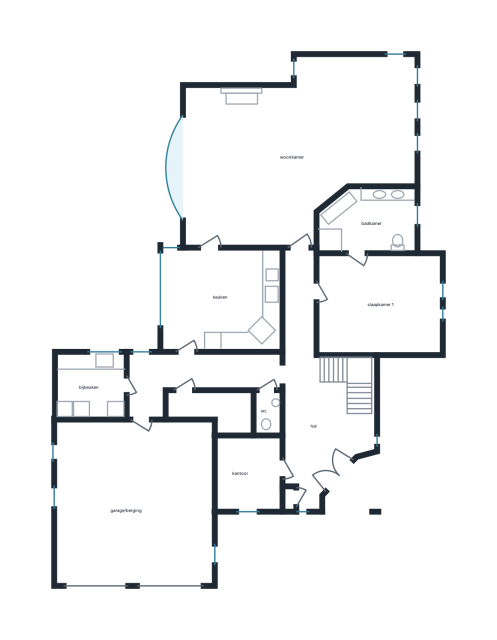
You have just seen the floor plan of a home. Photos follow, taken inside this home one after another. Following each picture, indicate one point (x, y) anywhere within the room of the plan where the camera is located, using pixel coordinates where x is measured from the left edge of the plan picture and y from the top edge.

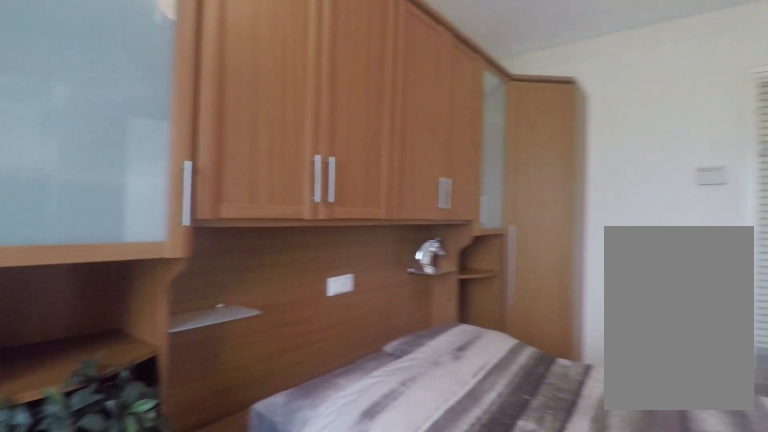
(377, 304)
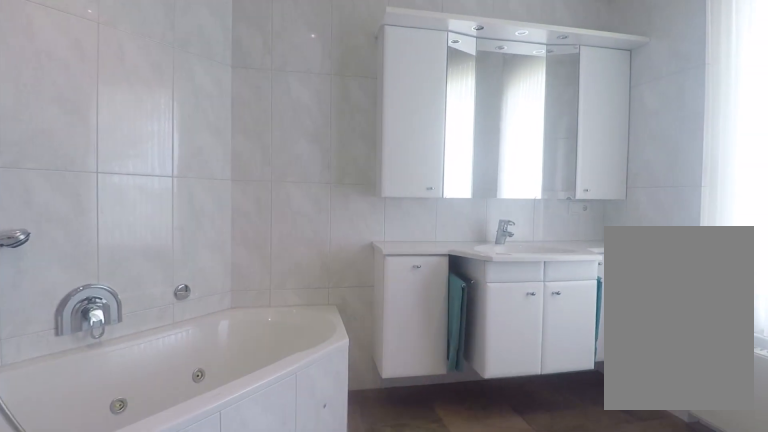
(368, 220)
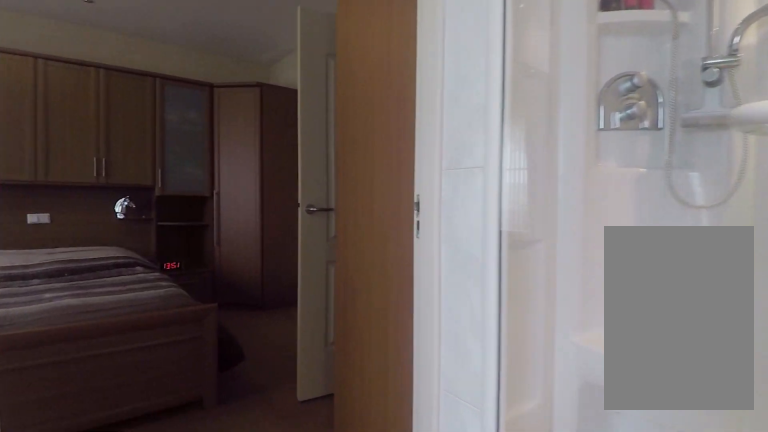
(368, 220)
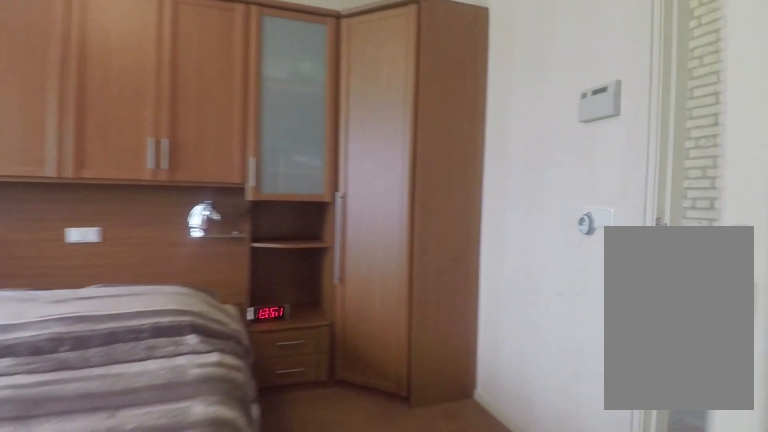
(377, 303)
